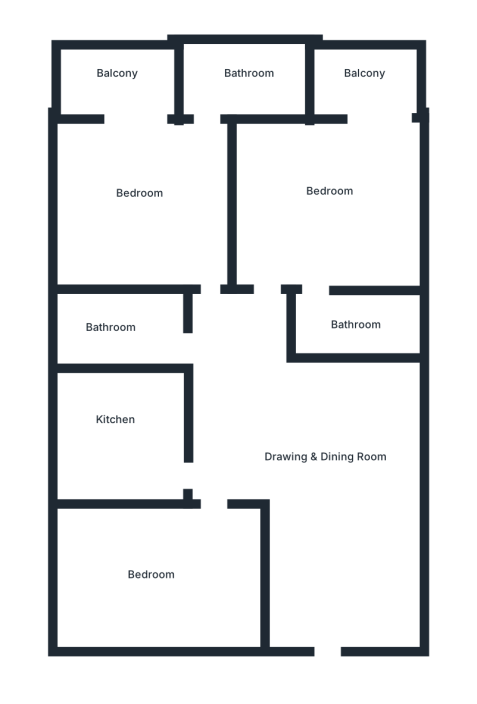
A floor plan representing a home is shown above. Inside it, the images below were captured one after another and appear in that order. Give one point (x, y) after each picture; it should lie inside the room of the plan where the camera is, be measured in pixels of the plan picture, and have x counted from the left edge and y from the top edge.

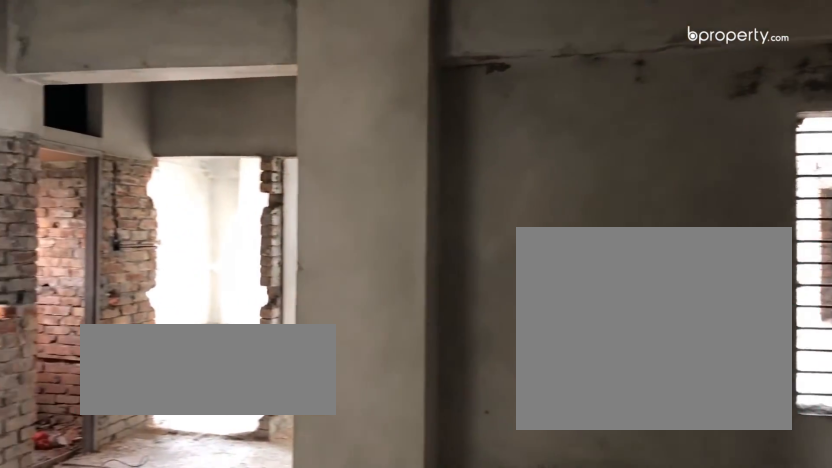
(322, 462)
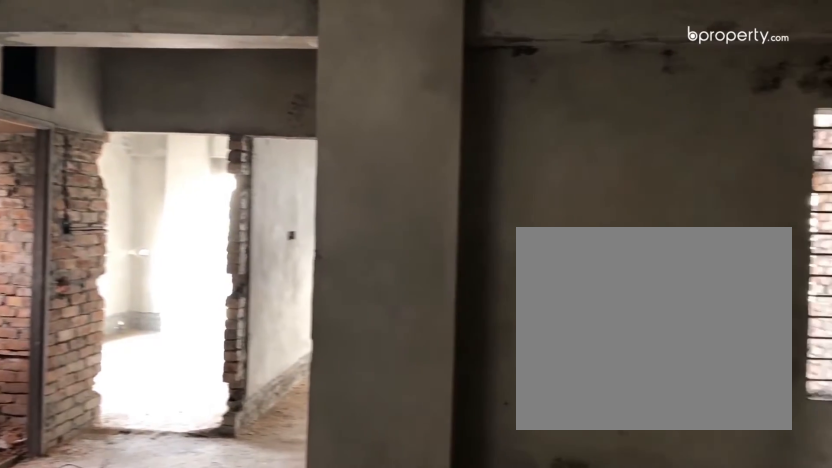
(323, 462)
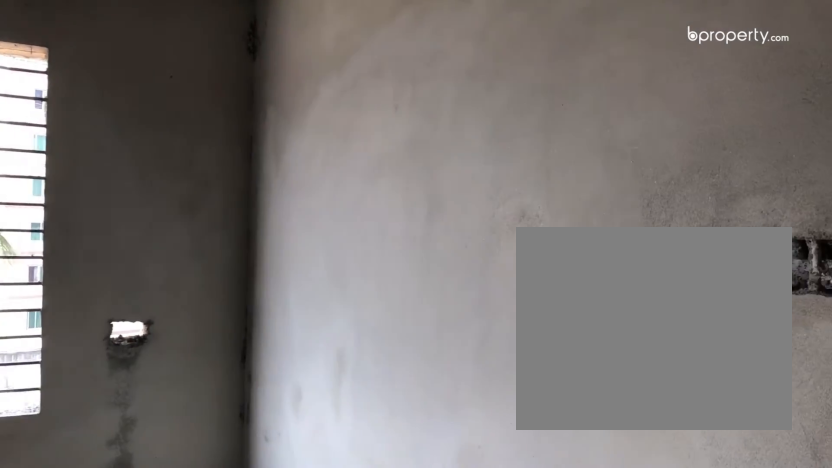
(151, 574)
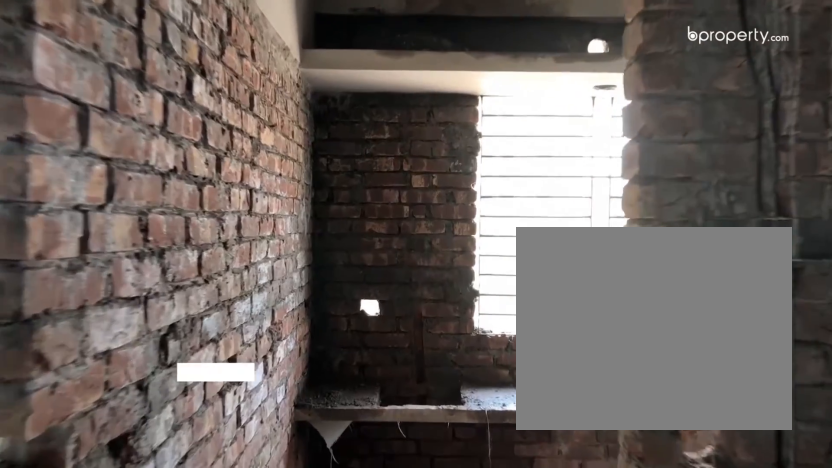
(117, 425)
